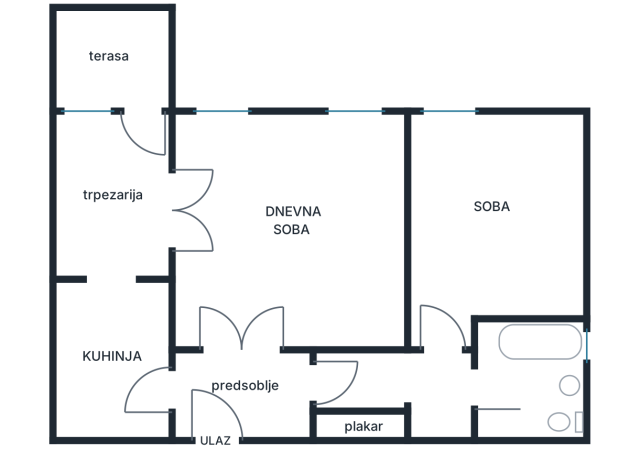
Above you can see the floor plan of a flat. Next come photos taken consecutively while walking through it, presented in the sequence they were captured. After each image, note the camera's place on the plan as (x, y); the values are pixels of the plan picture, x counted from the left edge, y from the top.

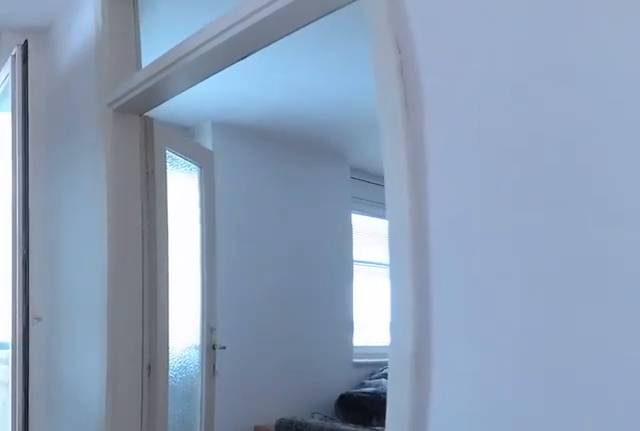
(123, 278)
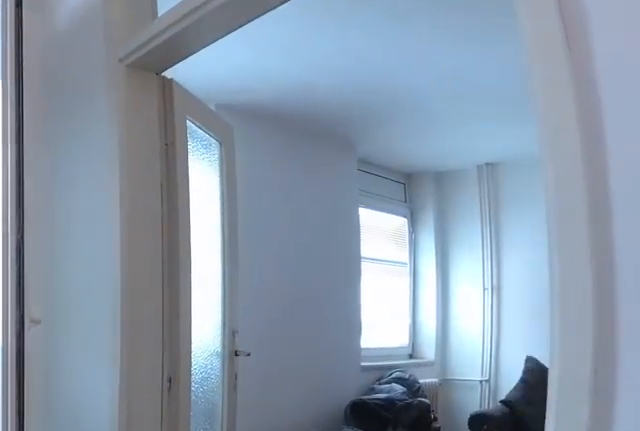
(123, 253)
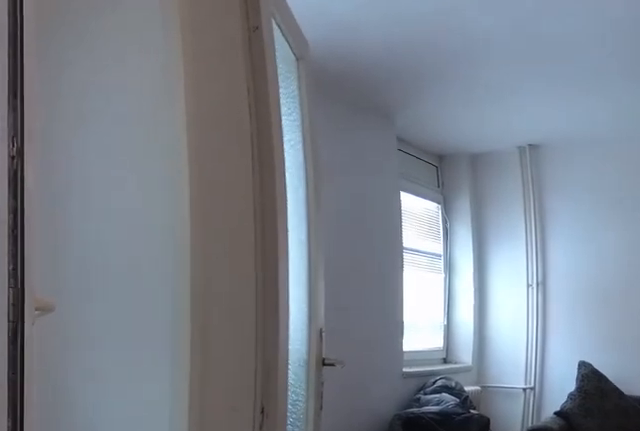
(123, 210)
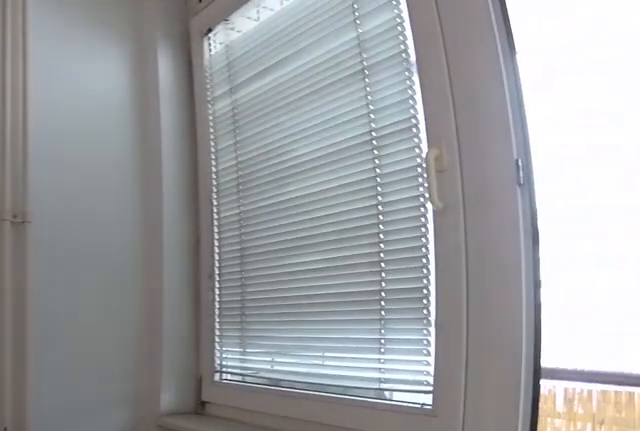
(139, 160)
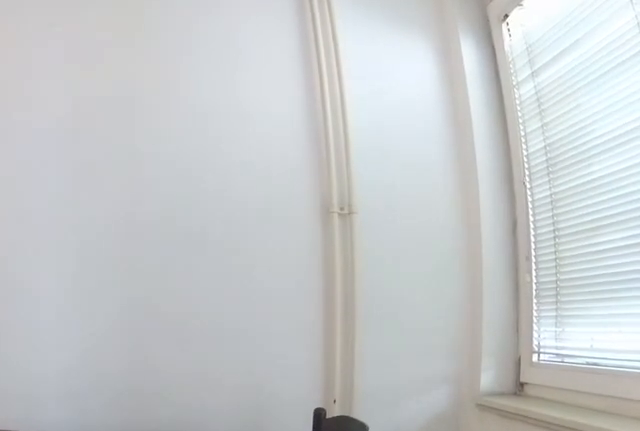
(136, 149)
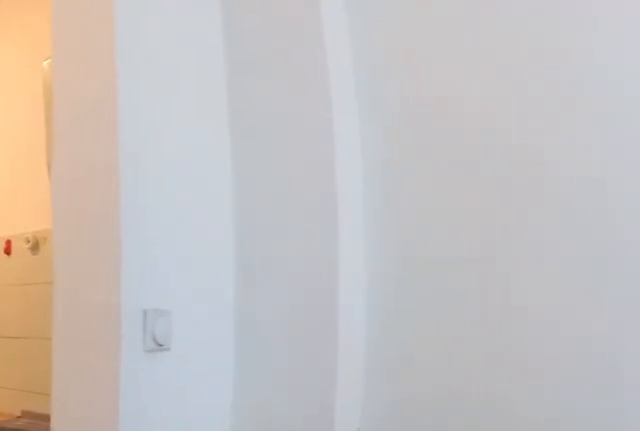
(125, 176)
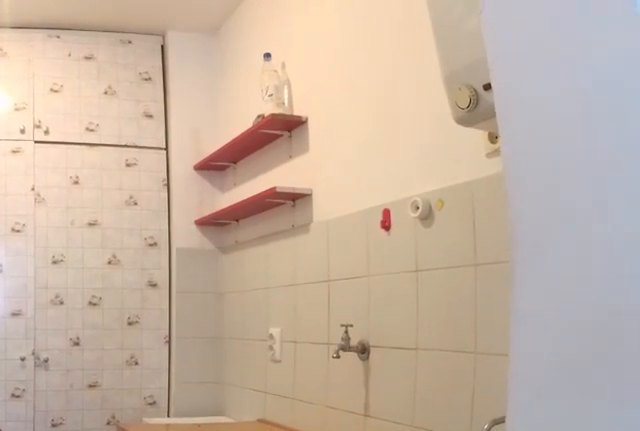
(129, 229)
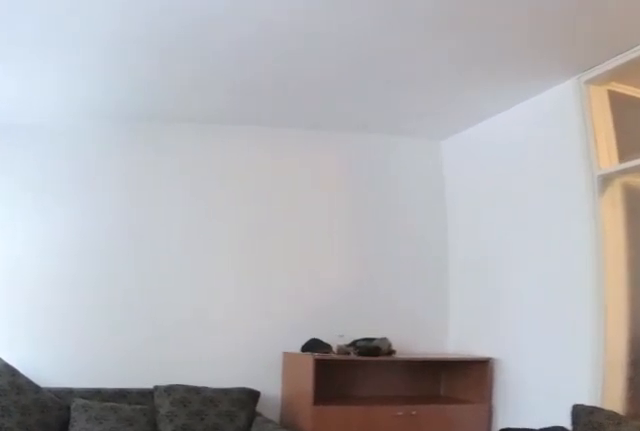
(161, 219)
